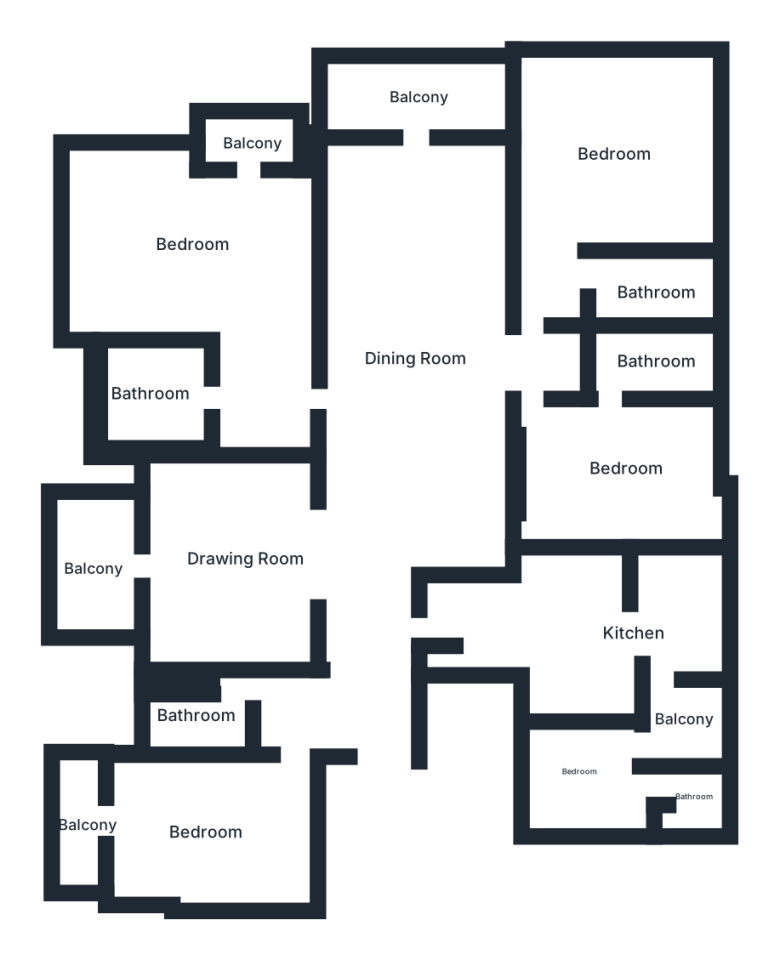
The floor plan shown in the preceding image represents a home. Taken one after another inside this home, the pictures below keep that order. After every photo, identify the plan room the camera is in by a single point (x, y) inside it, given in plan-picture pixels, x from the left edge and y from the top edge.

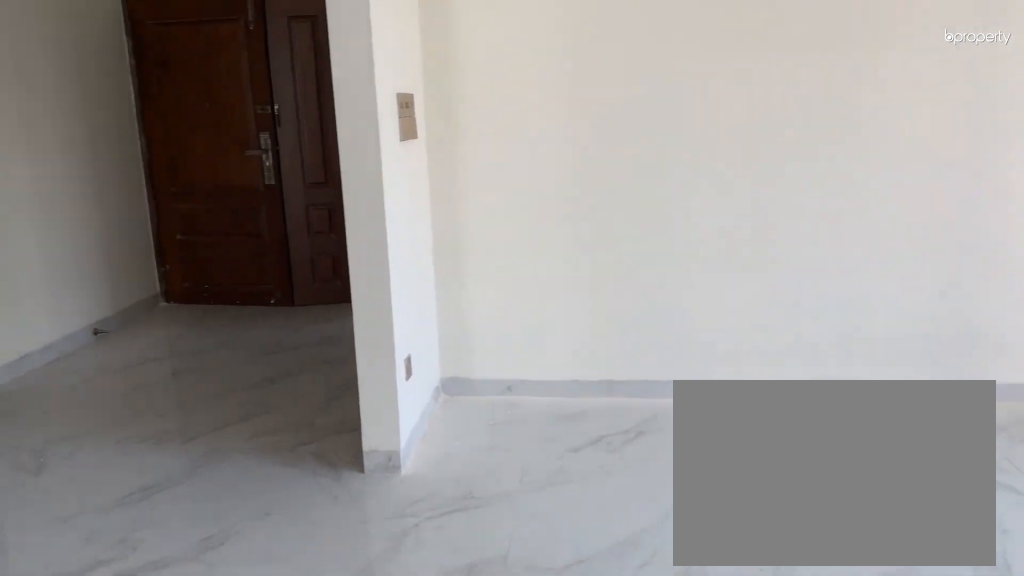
(249, 561)
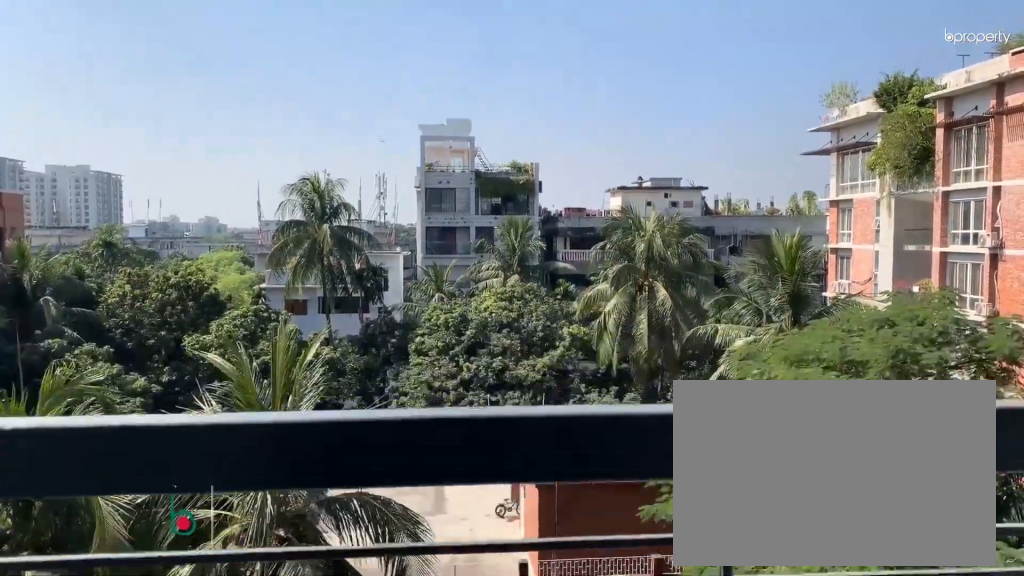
(97, 574)
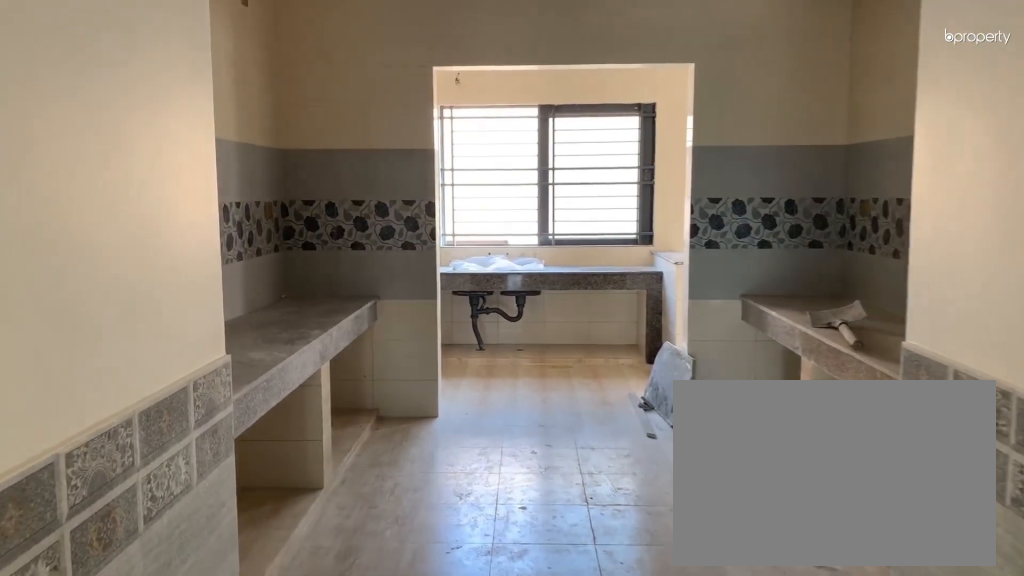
(633, 641)
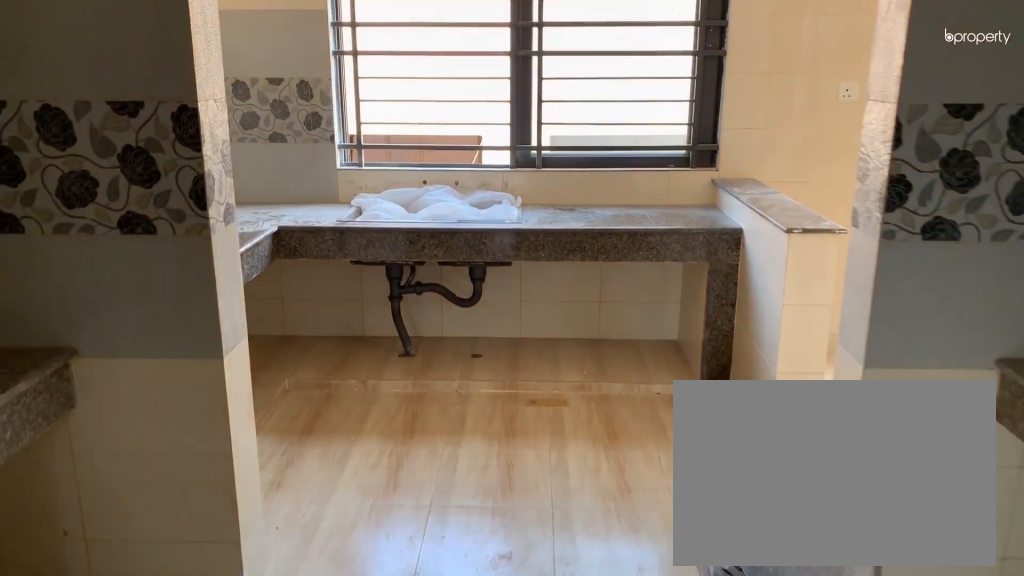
(633, 640)
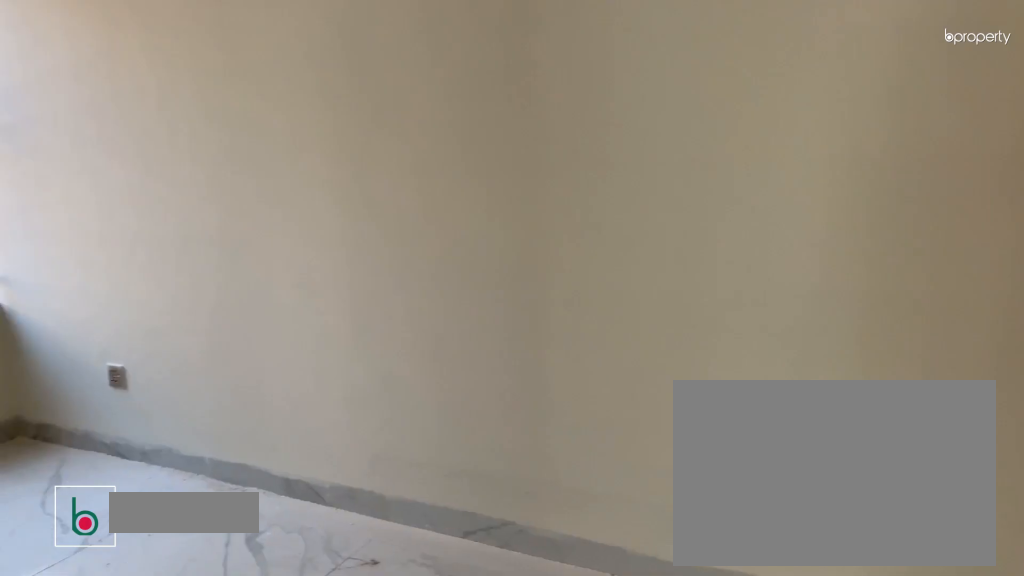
(627, 475)
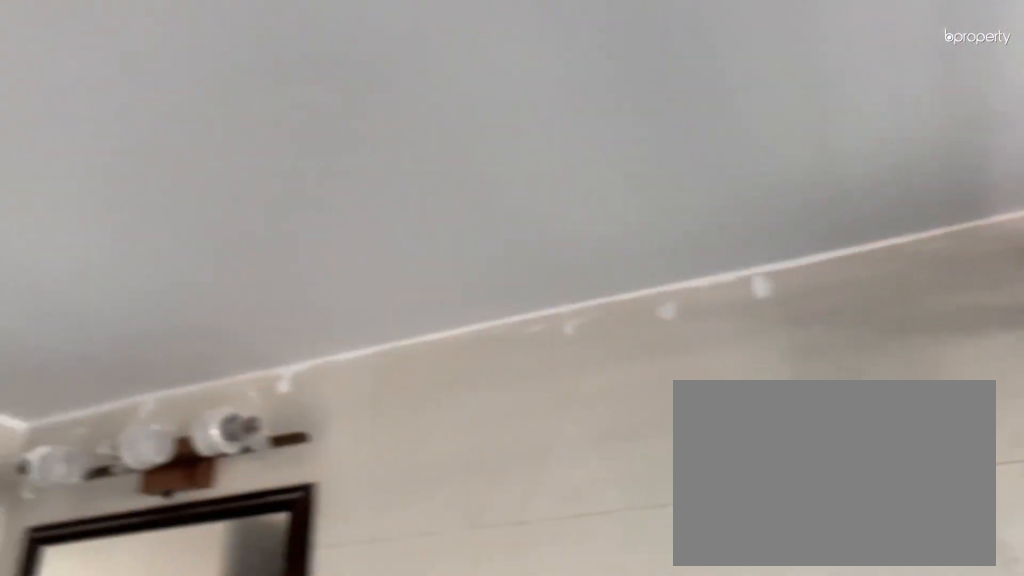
(652, 363)
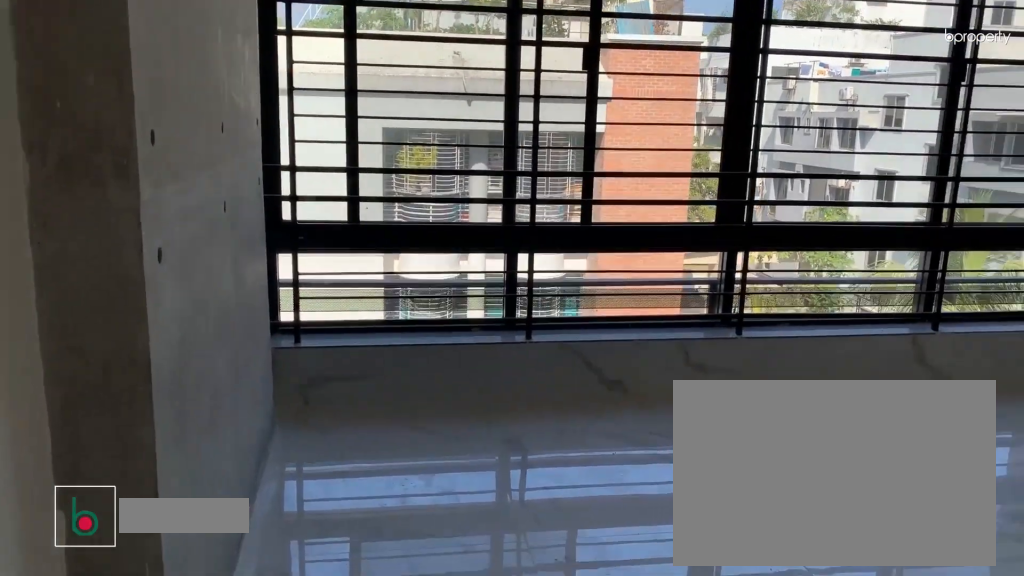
(614, 151)
